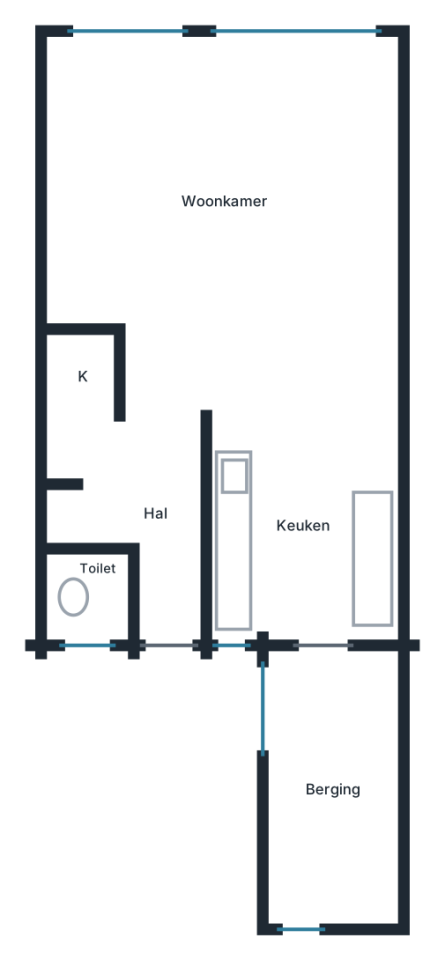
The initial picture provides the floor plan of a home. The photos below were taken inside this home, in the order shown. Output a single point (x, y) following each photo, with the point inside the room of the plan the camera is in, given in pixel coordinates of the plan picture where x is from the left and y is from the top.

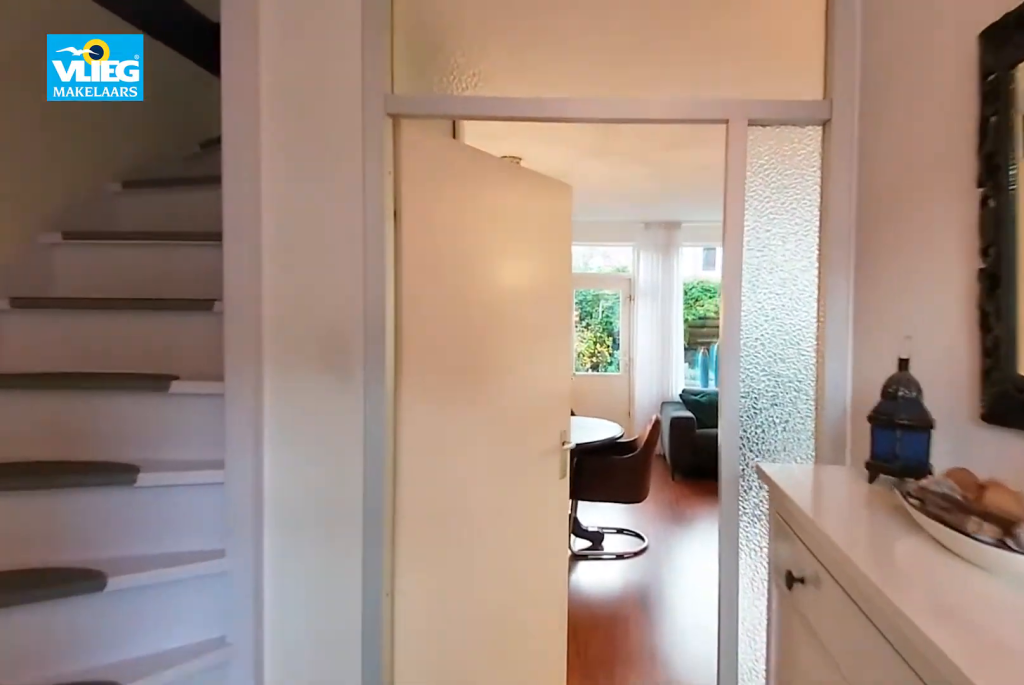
(154, 519)
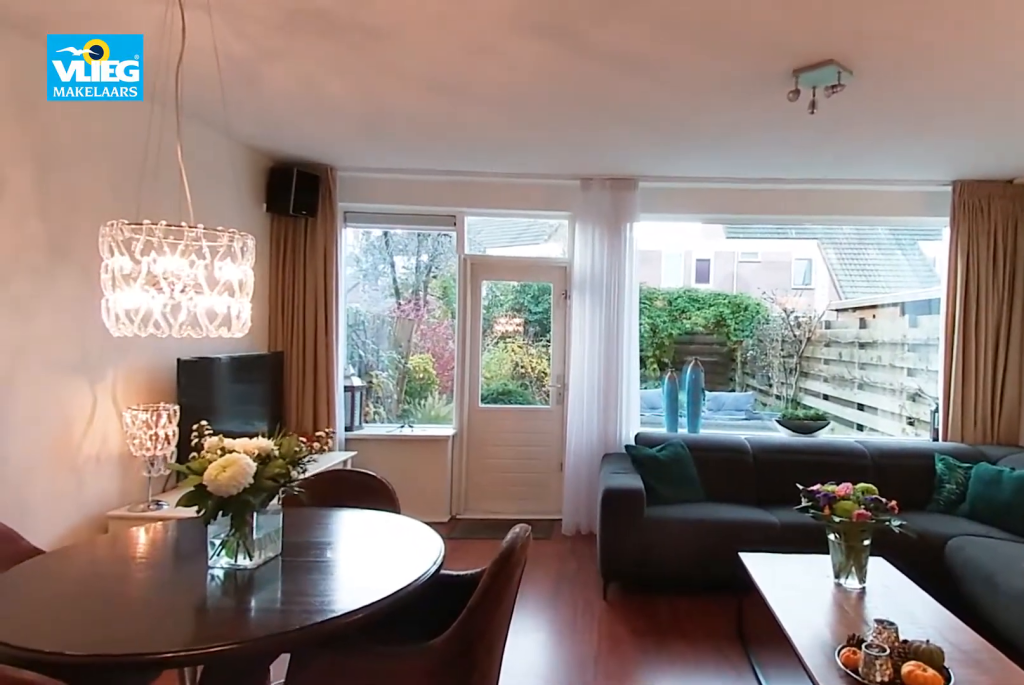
(215, 133)
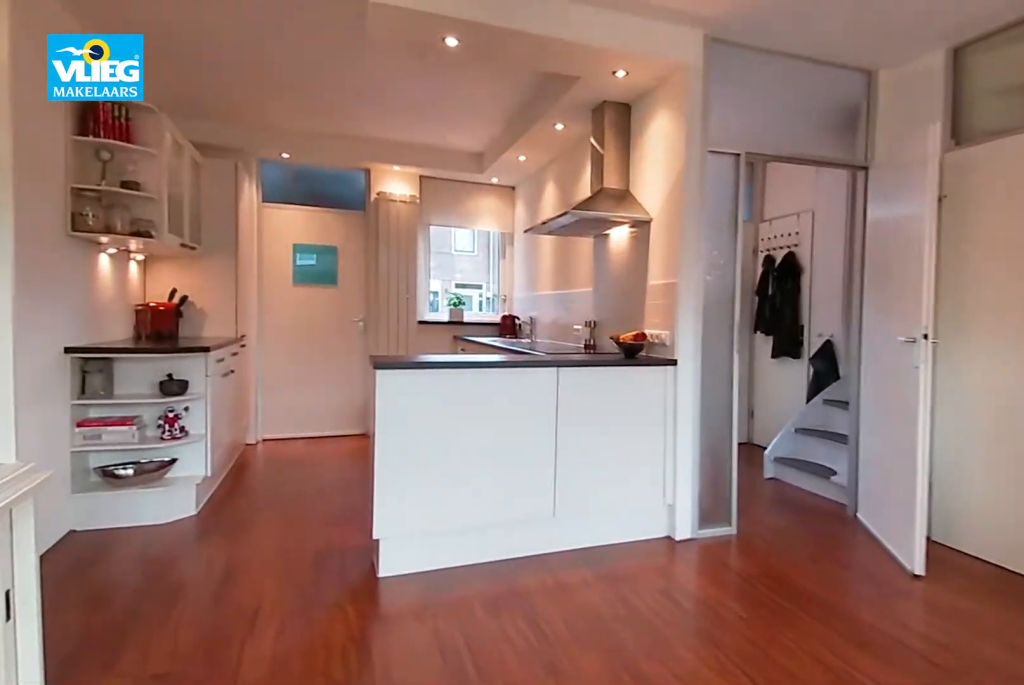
(228, 128)
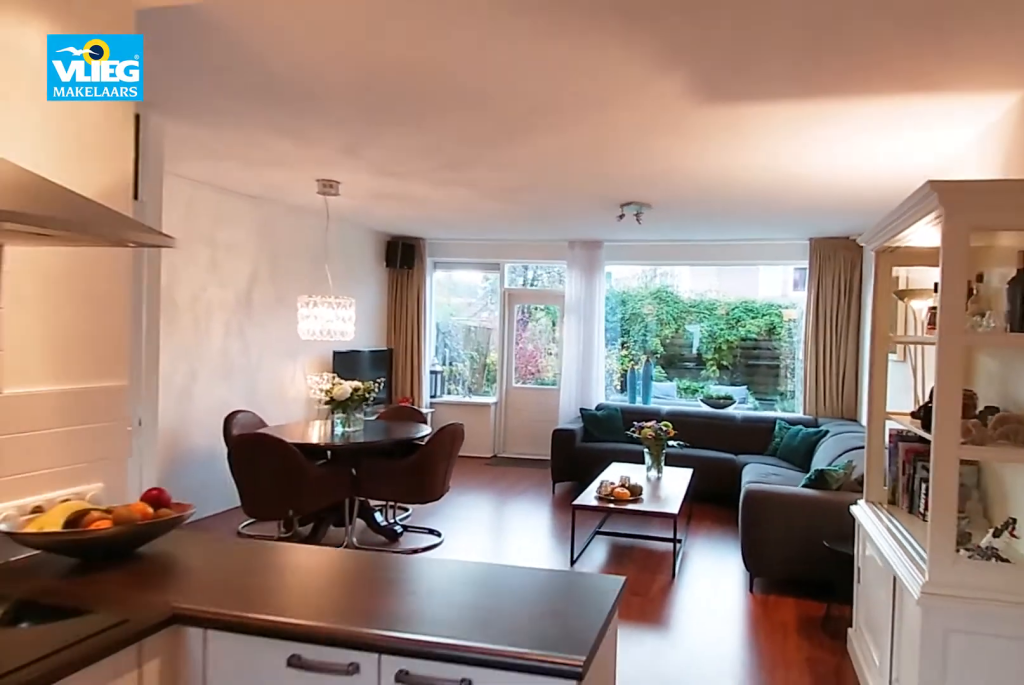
(303, 528)
